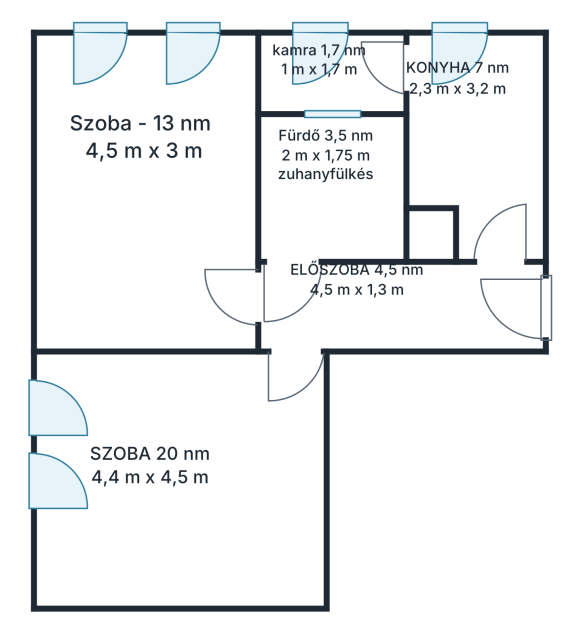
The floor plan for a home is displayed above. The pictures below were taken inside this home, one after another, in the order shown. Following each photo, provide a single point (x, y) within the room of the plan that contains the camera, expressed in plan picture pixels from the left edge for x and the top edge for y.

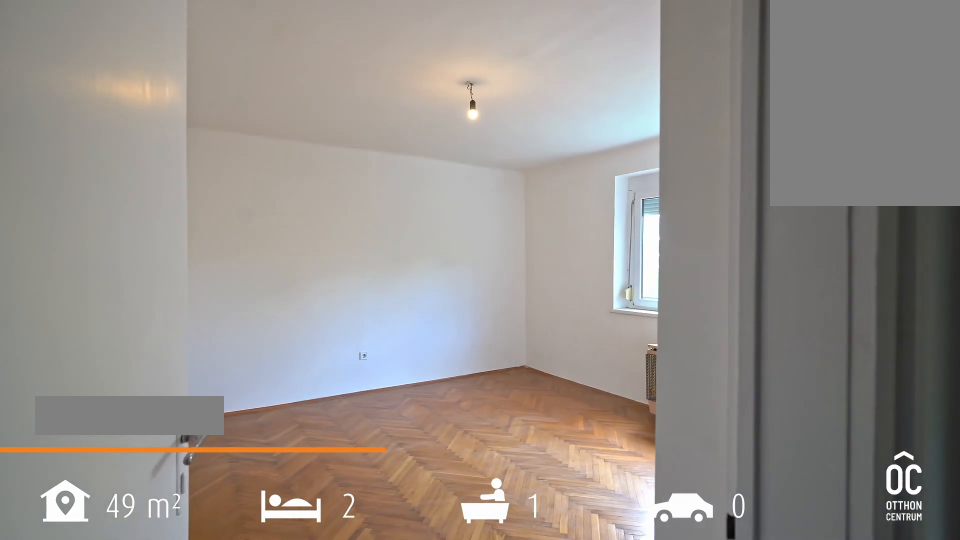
(185, 484)
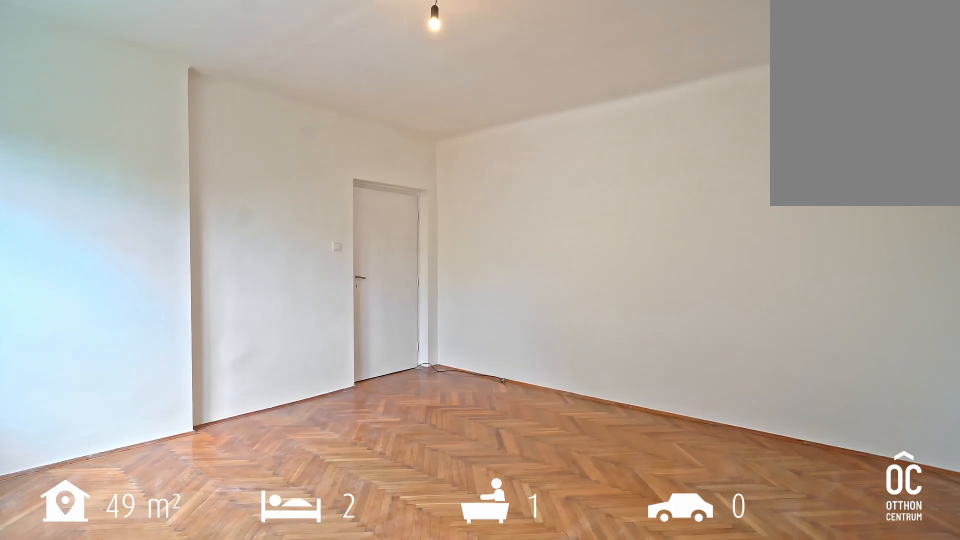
(185, 484)
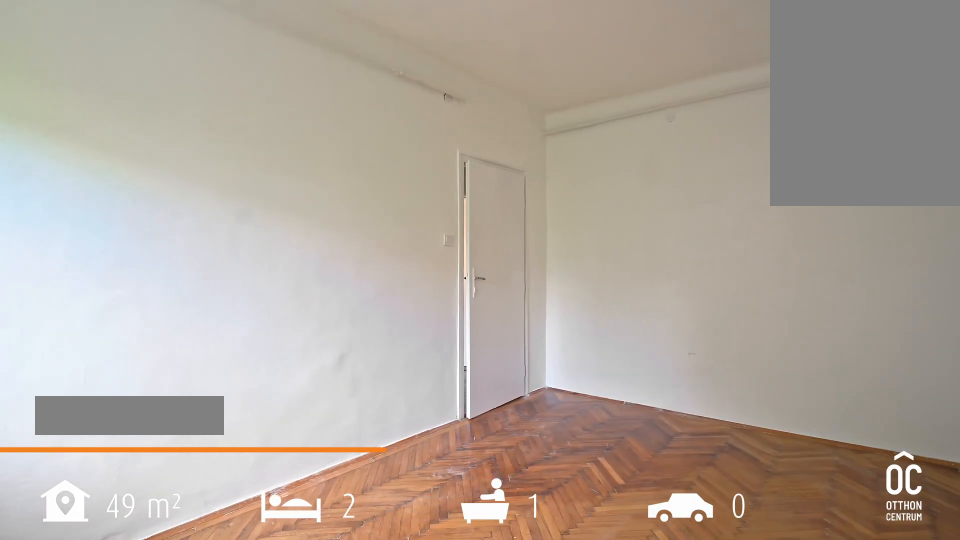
(146, 216)
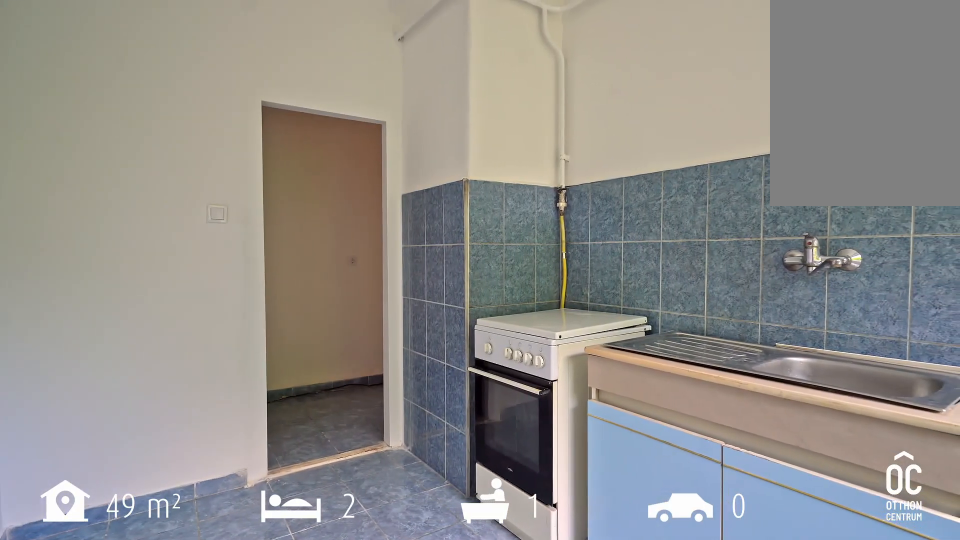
(465, 141)
